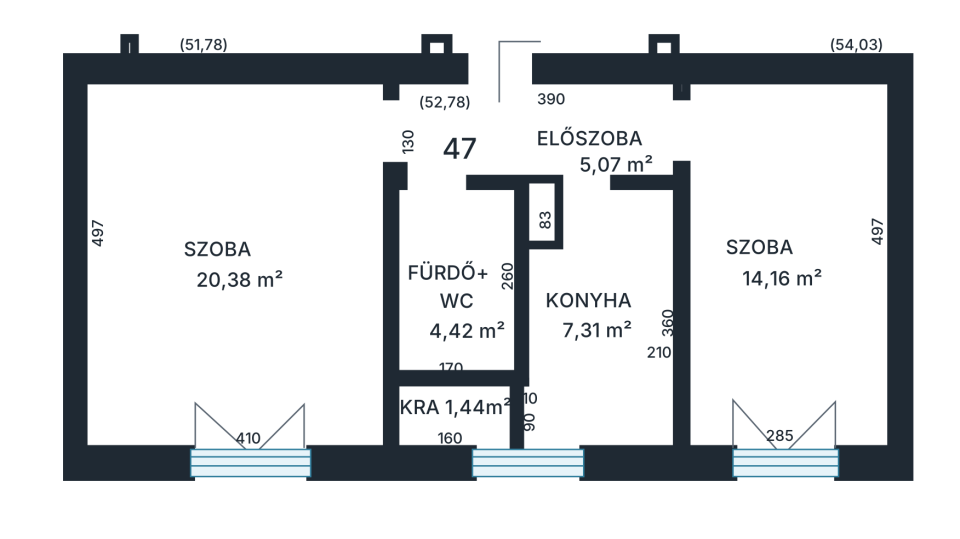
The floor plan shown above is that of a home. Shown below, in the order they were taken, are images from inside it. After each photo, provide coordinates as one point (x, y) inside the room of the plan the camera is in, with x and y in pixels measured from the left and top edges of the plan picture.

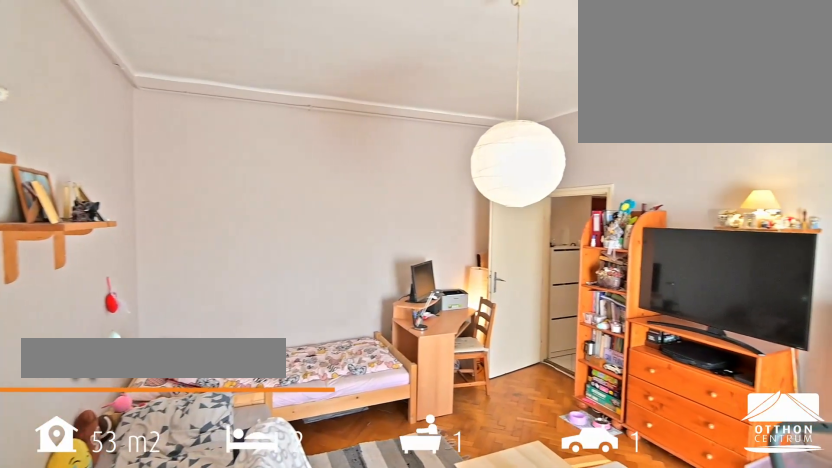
(241, 323)
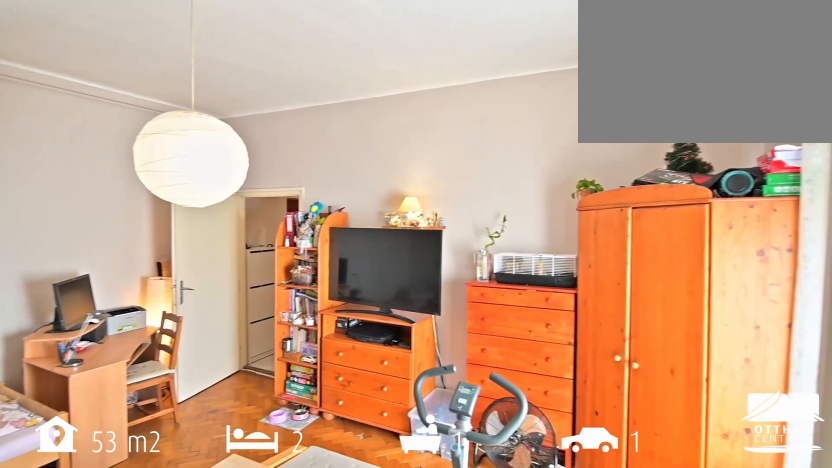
(241, 323)
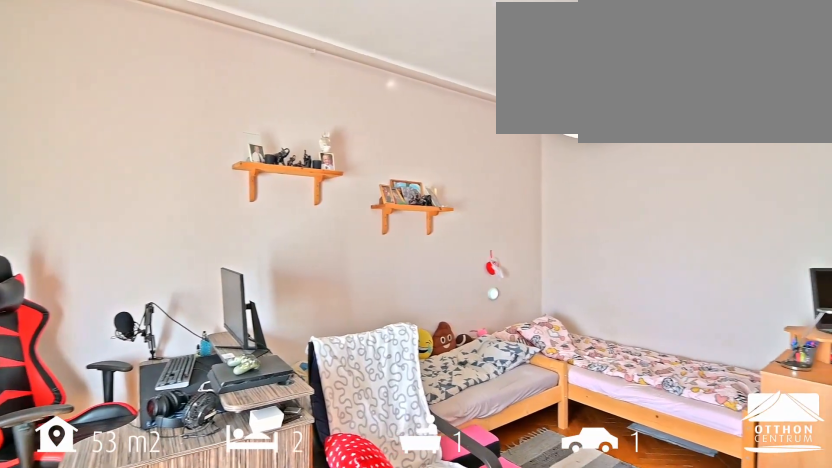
(241, 322)
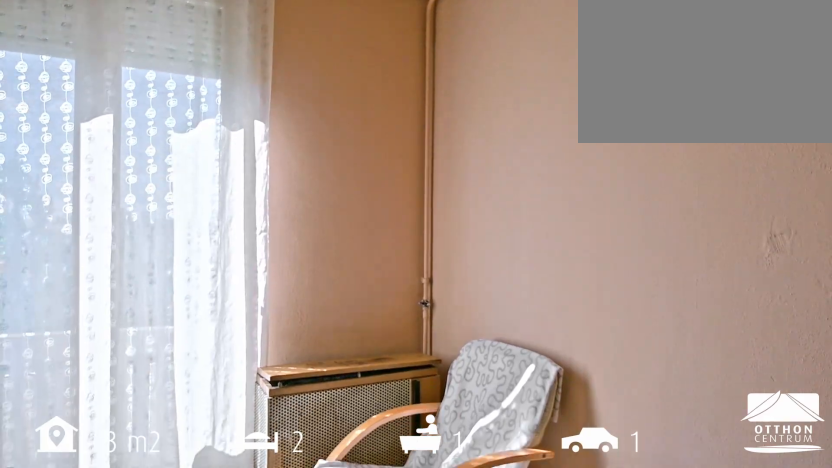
(790, 308)
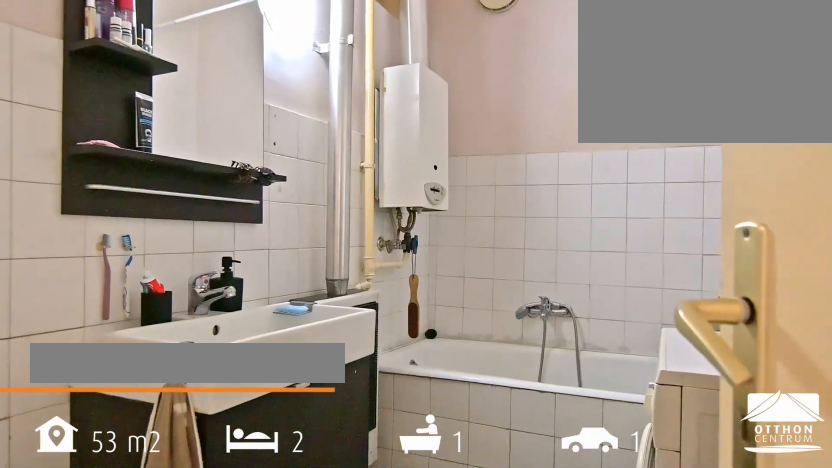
(461, 238)
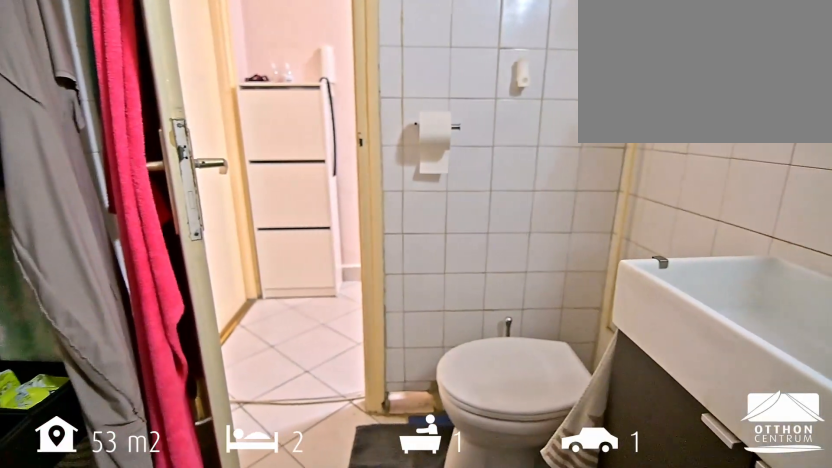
(462, 238)
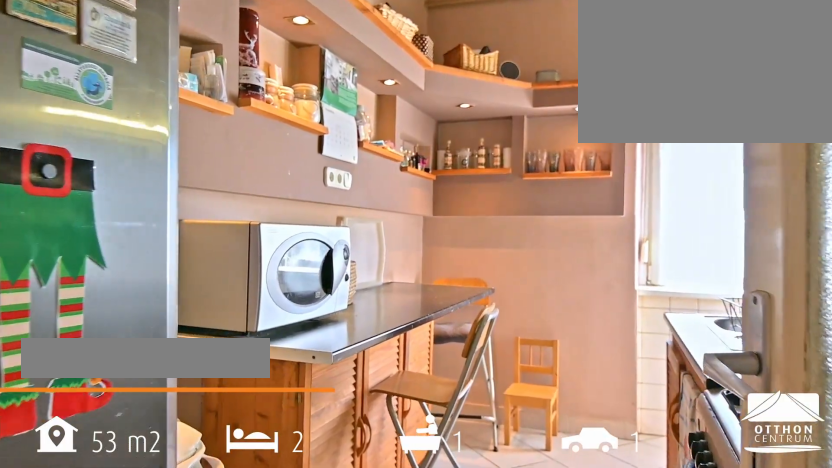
(588, 374)
